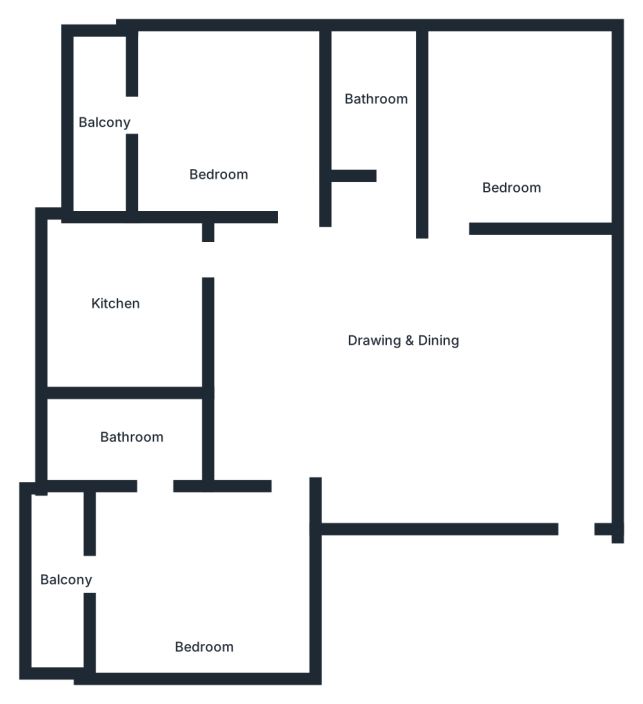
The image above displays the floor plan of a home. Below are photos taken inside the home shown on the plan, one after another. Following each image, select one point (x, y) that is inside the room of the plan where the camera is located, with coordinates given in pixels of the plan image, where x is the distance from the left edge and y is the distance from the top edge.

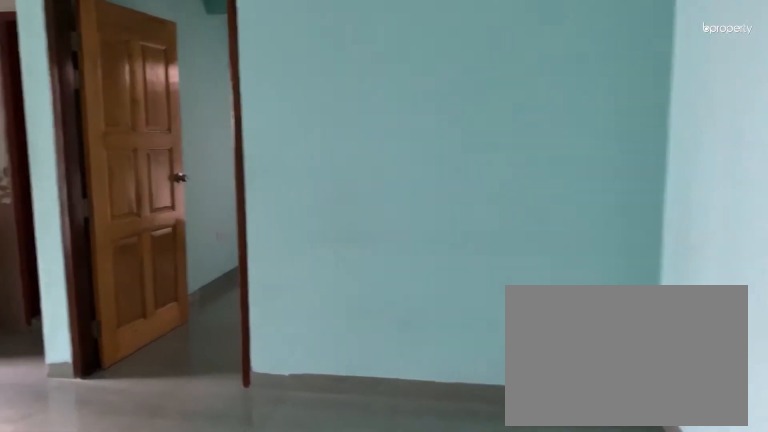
(399, 367)
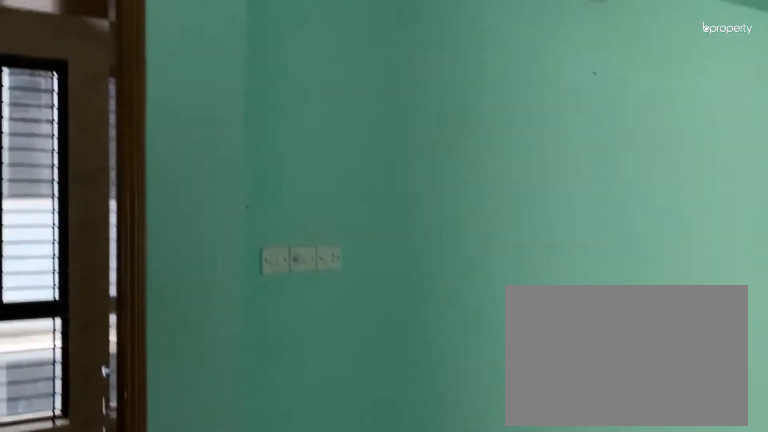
(399, 366)
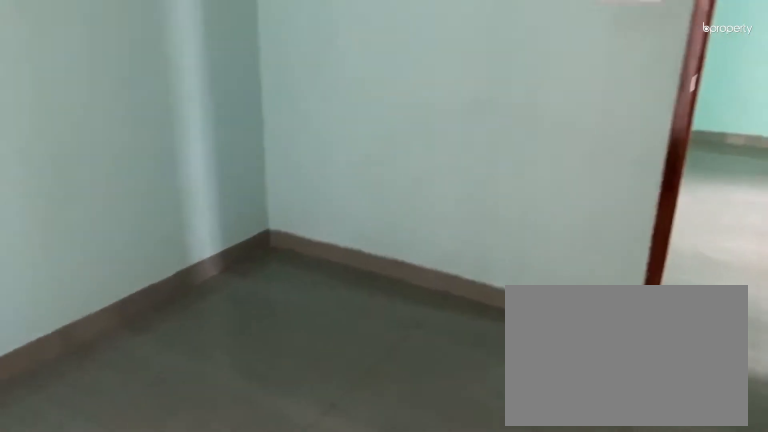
(512, 130)
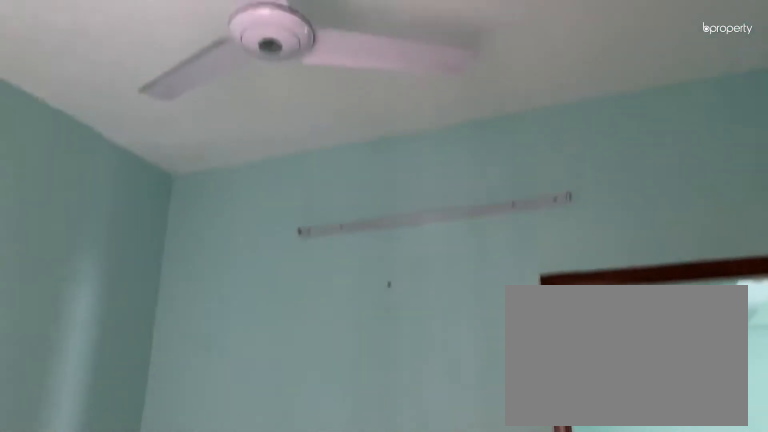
(512, 130)
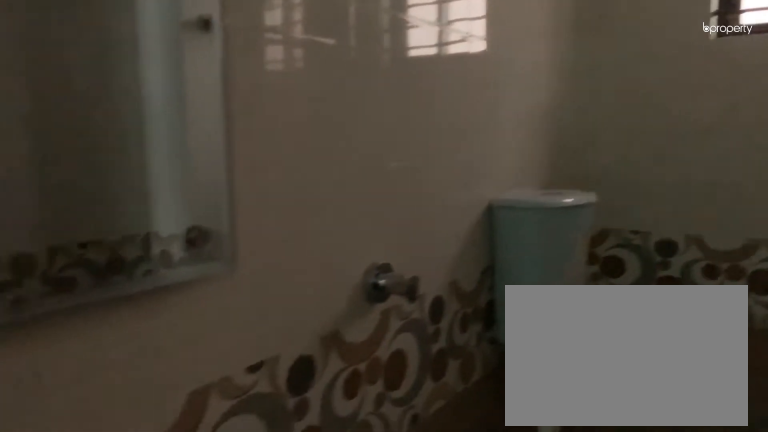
(379, 116)
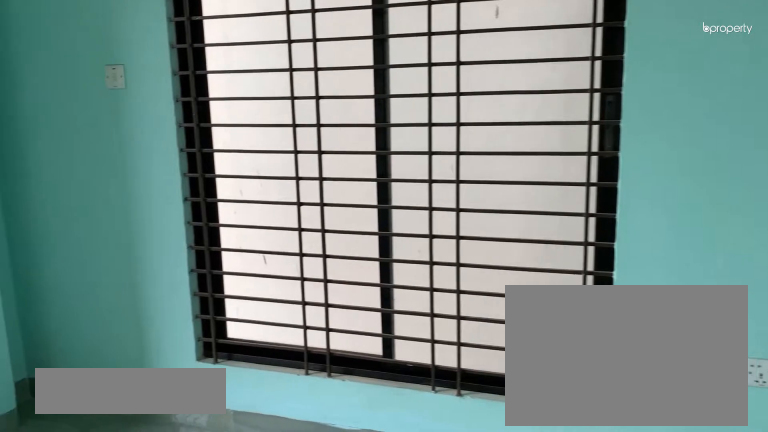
(216, 120)
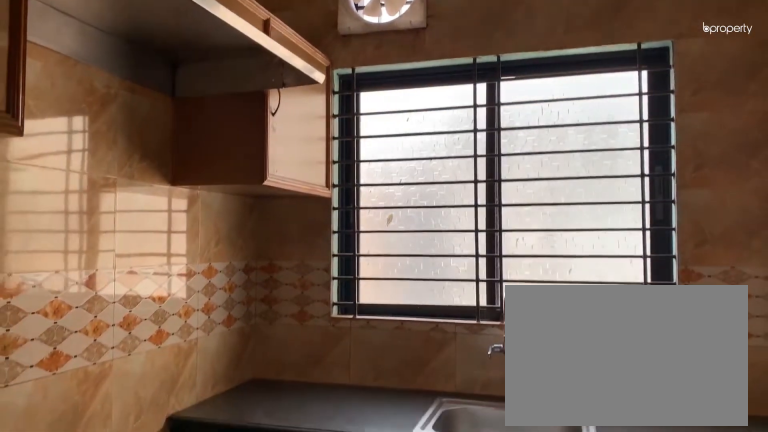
(113, 278)
